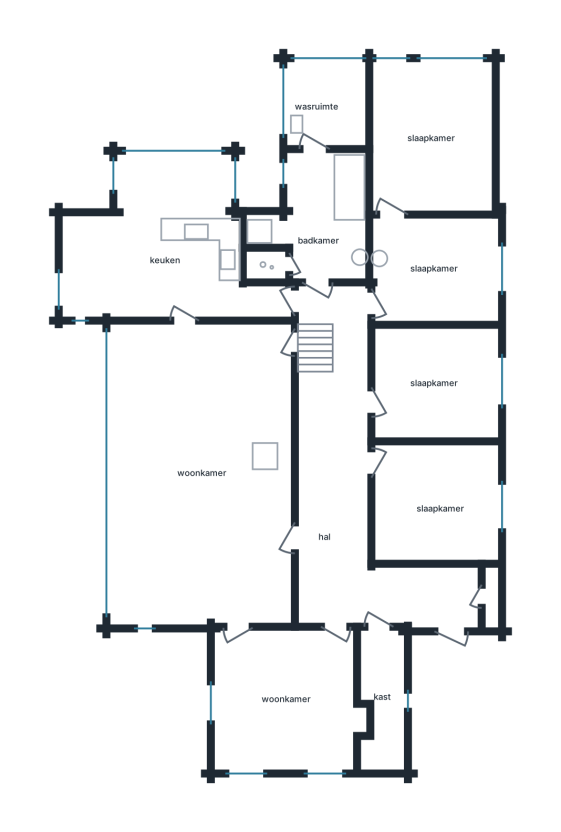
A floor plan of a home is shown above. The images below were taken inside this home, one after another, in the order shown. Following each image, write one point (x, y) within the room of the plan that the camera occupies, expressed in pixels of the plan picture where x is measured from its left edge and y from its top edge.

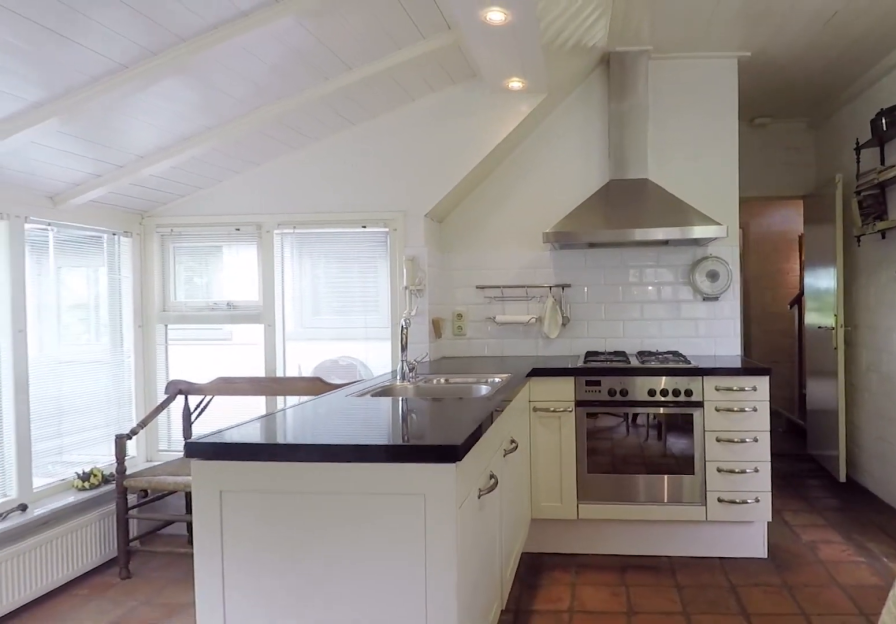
(166, 247)
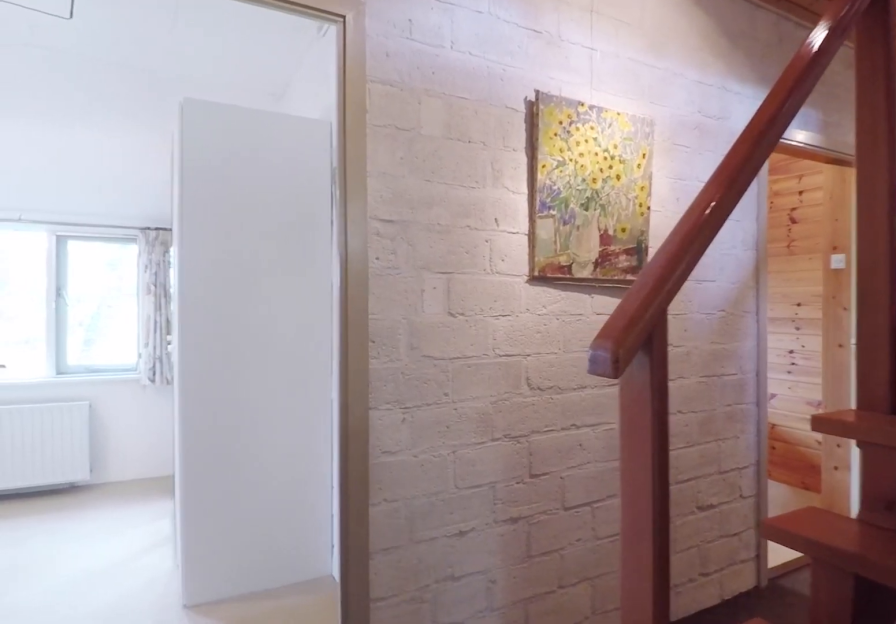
(355, 492)
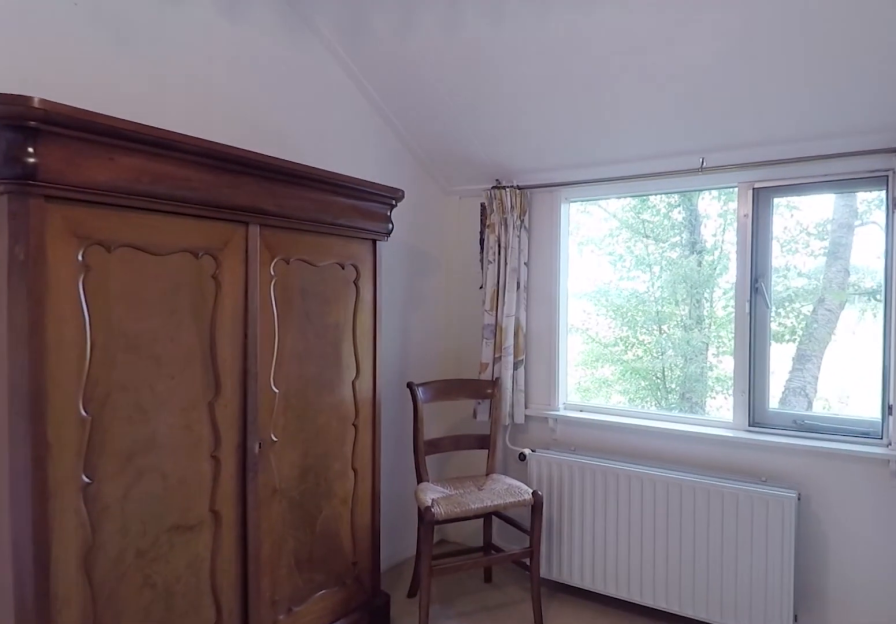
(434, 269)
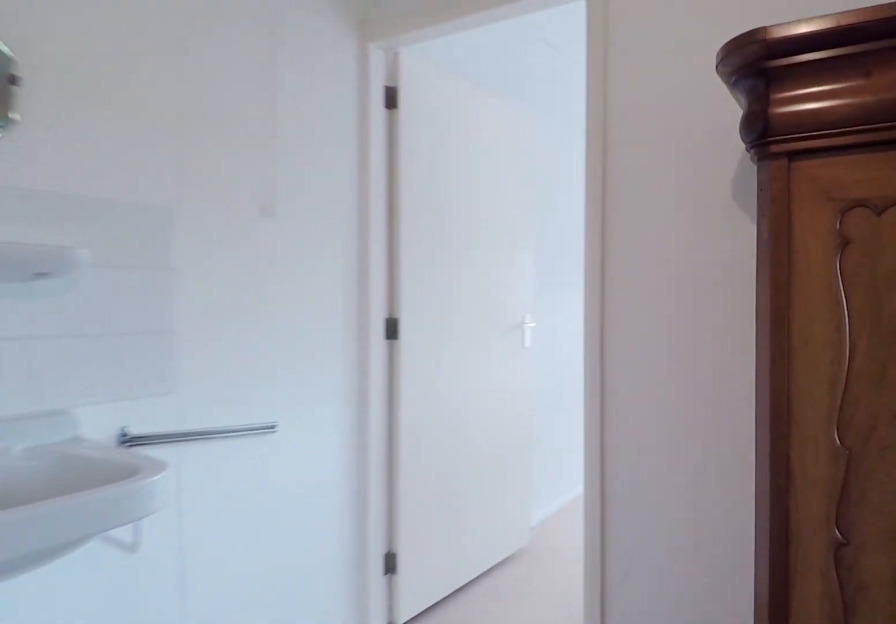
(434, 269)
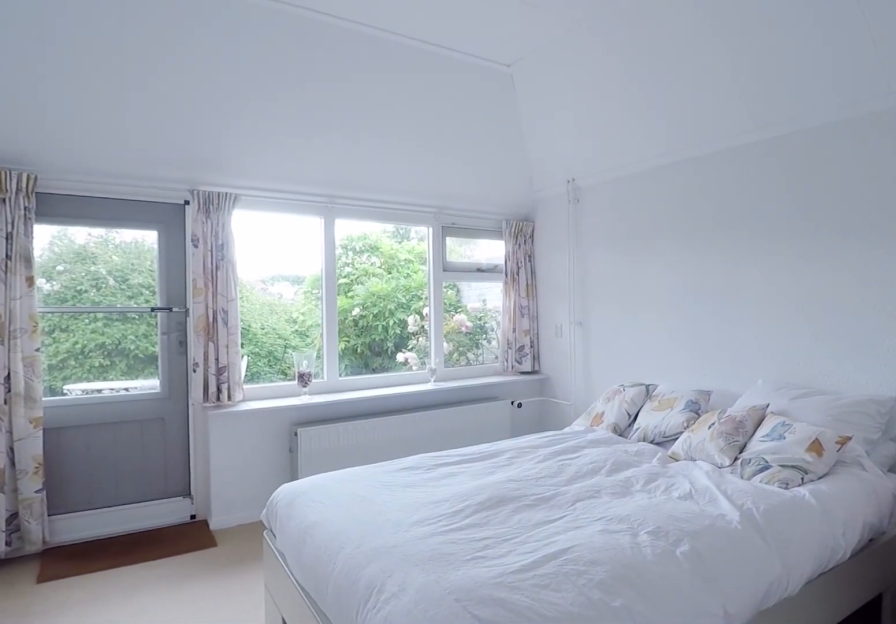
(430, 137)
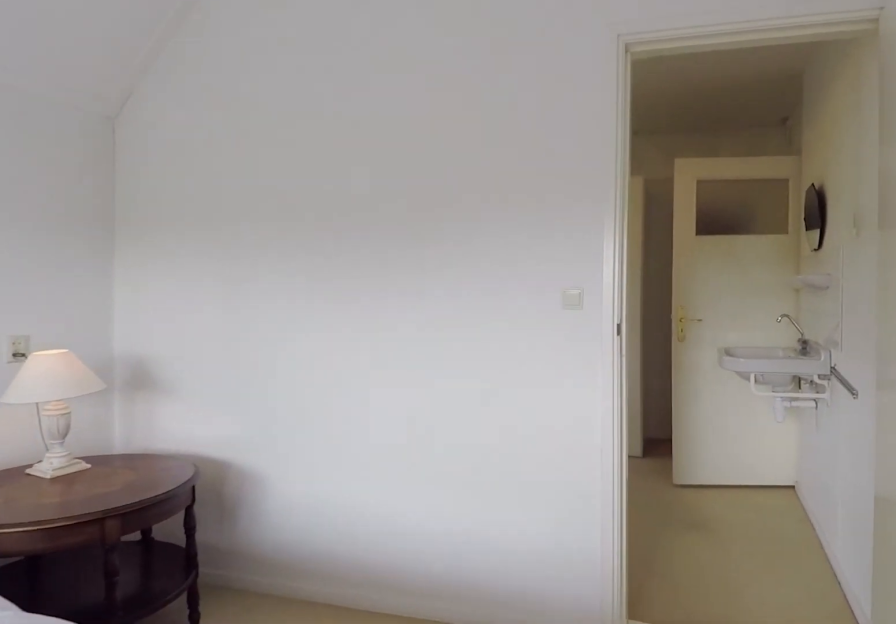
(430, 137)
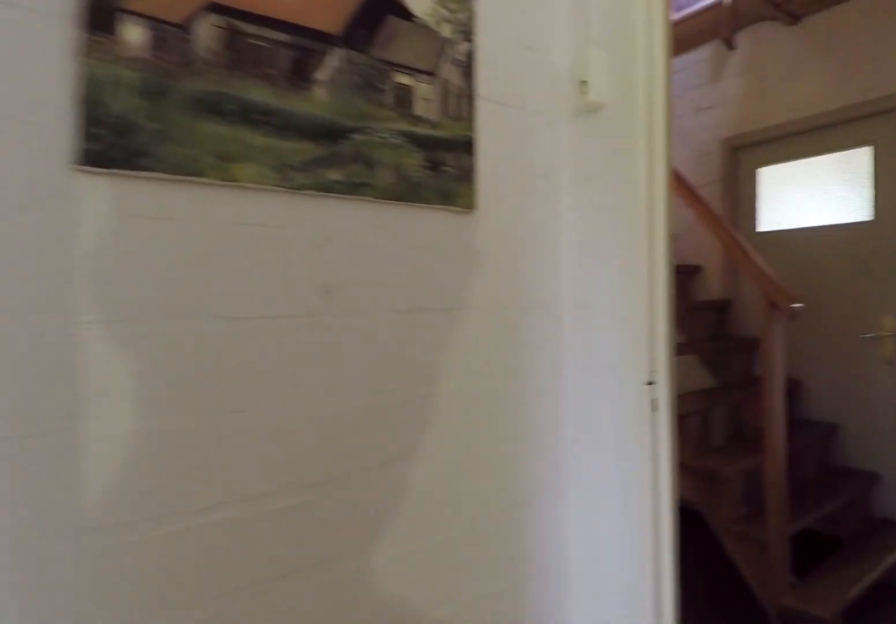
(434, 269)
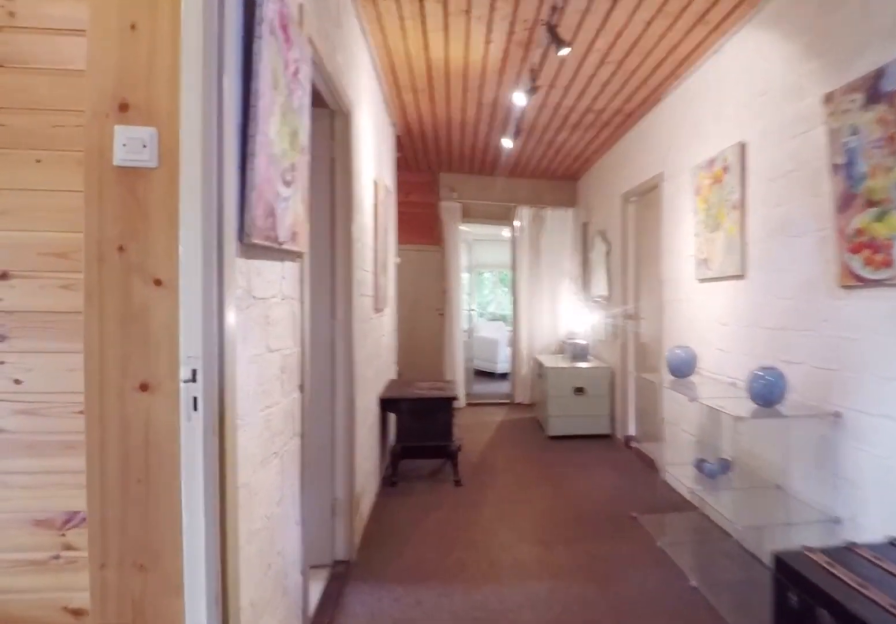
(355, 492)
